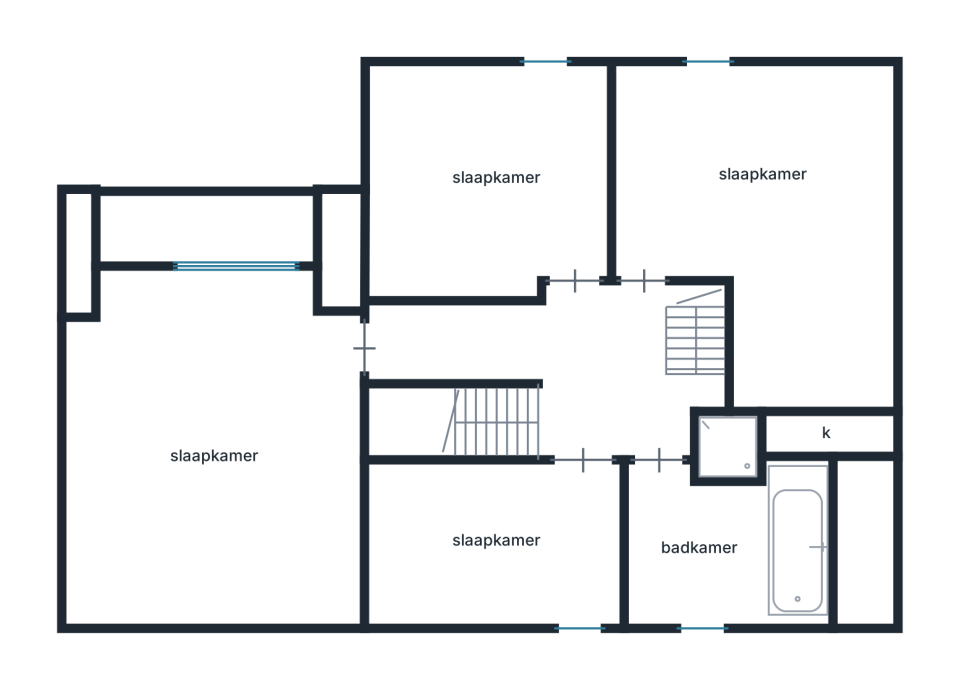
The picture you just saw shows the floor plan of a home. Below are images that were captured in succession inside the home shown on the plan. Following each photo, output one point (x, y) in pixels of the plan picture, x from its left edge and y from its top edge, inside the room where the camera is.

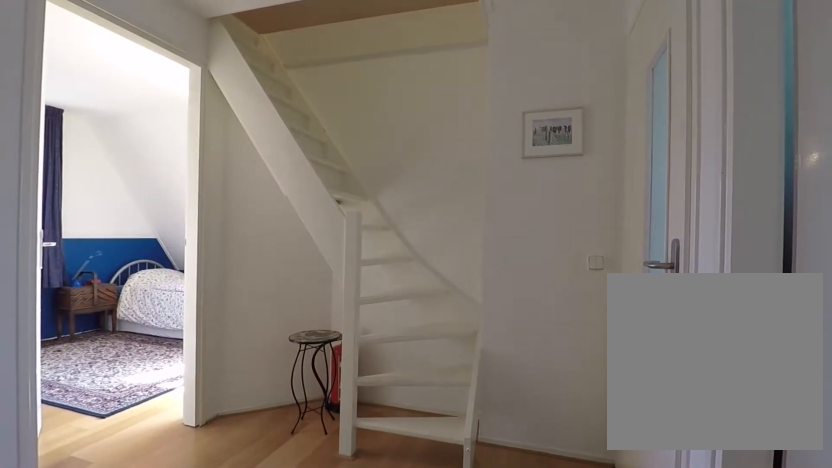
(564, 364)
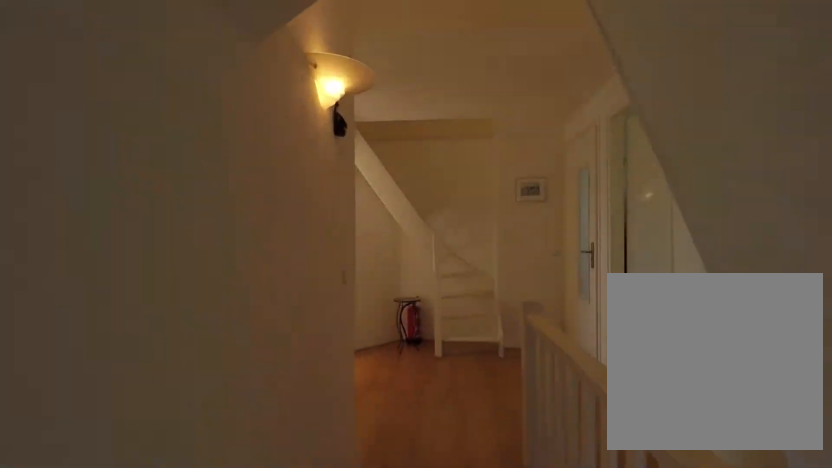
(564, 364)
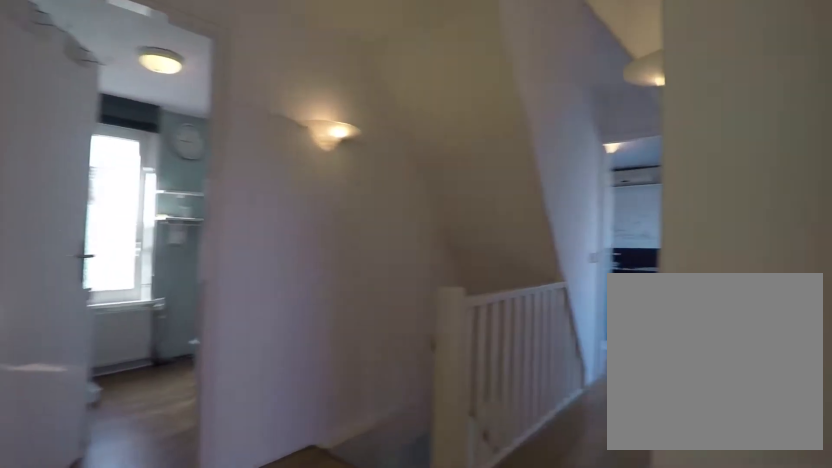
(564, 364)
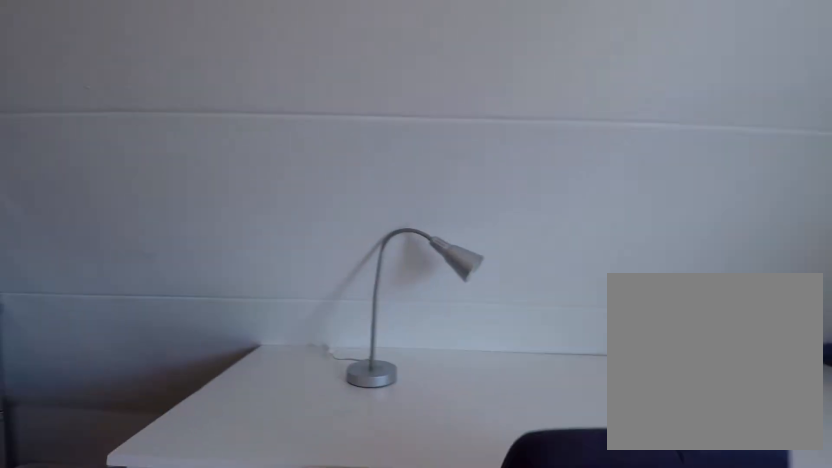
(487, 183)
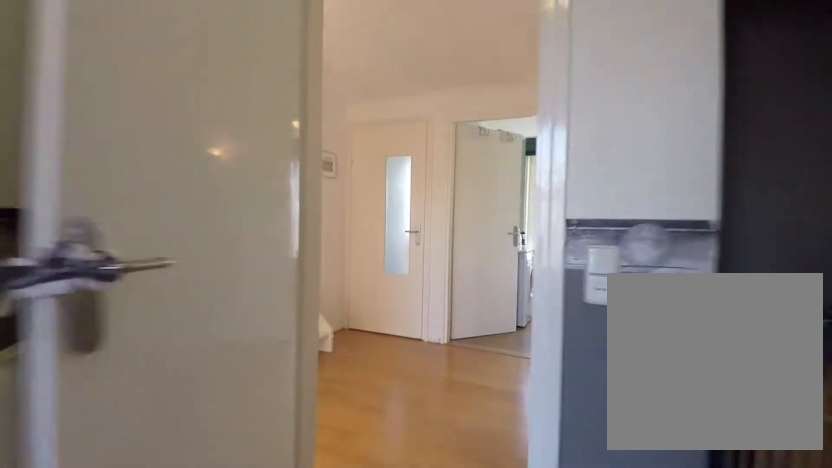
(487, 183)
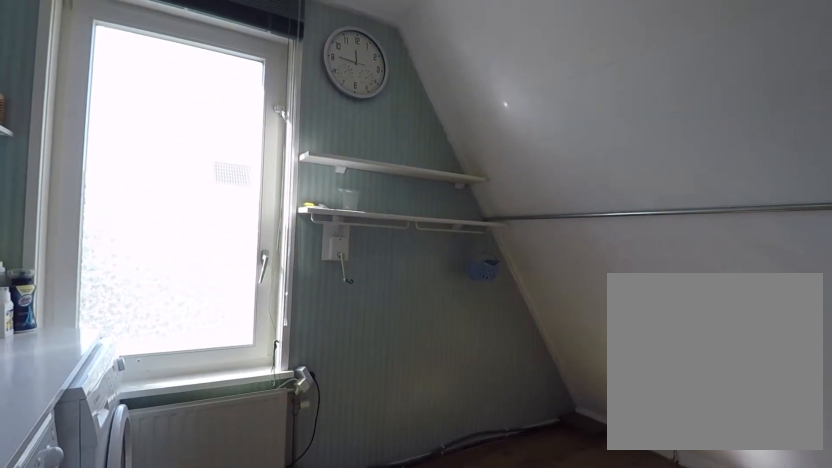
(497, 545)
